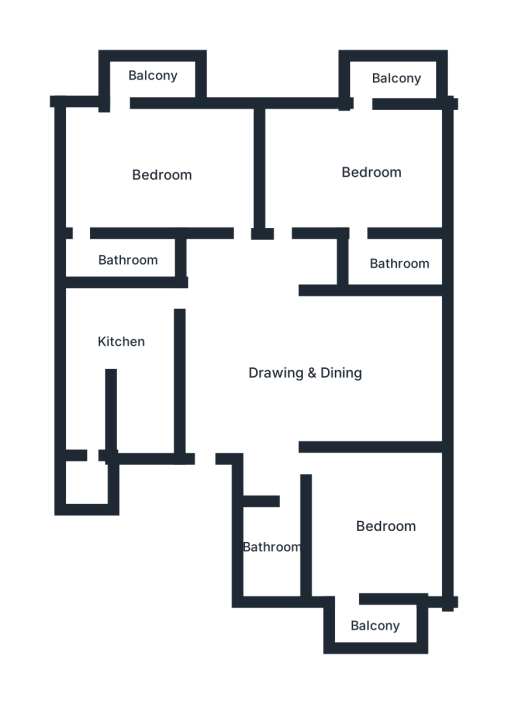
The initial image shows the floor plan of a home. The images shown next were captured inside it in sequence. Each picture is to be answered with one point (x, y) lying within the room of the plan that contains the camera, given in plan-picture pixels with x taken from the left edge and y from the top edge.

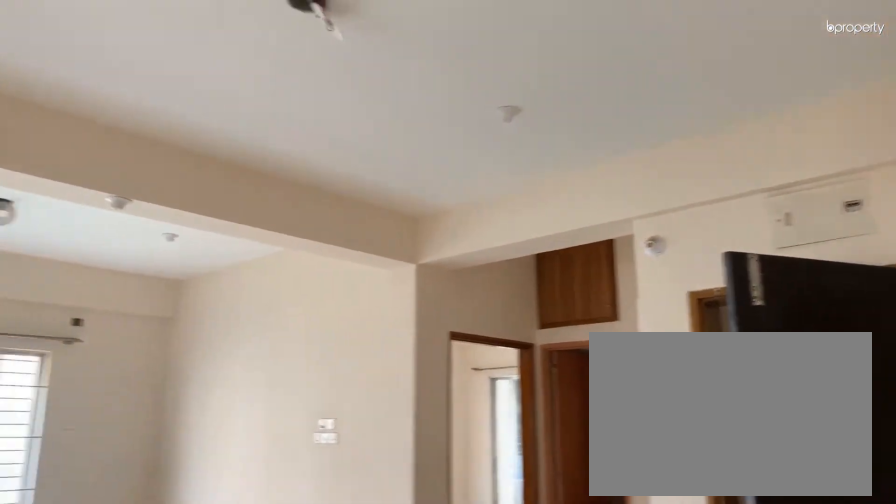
(304, 365)
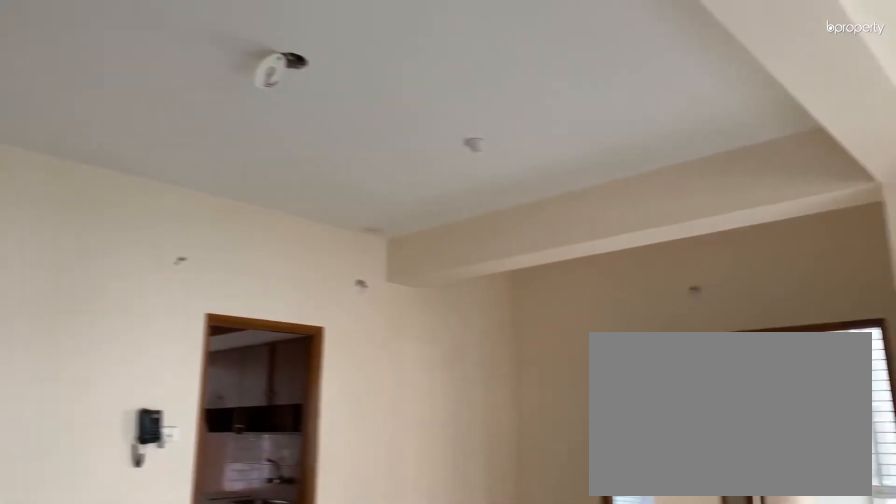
(308, 366)
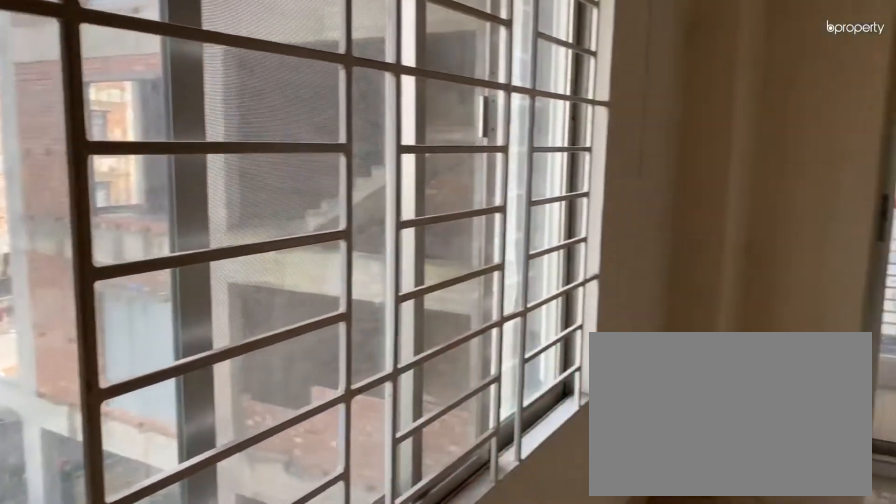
(375, 536)
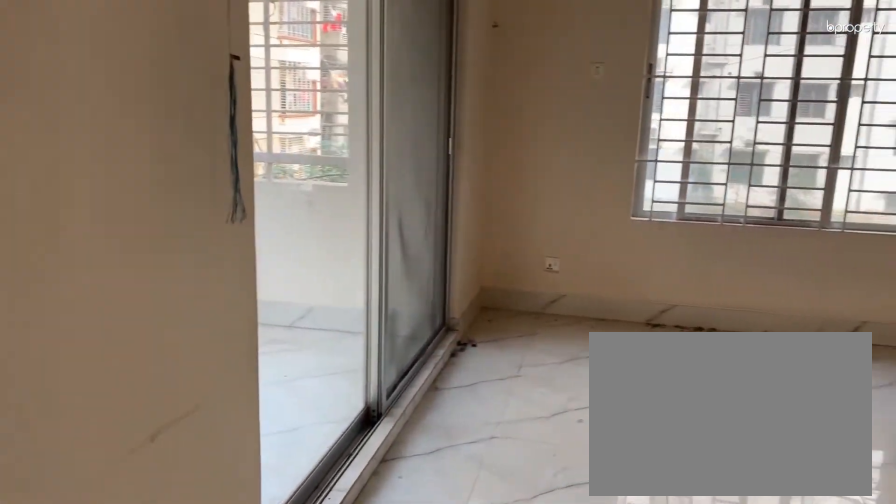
(345, 179)
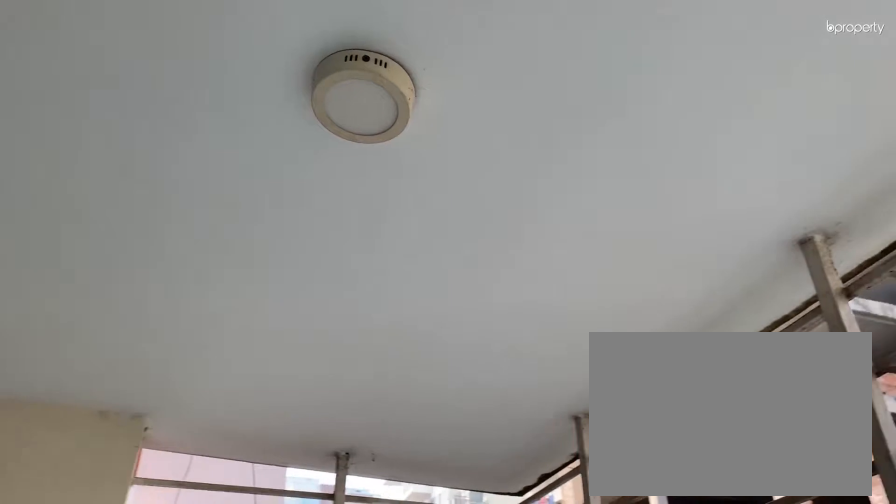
(390, 84)
